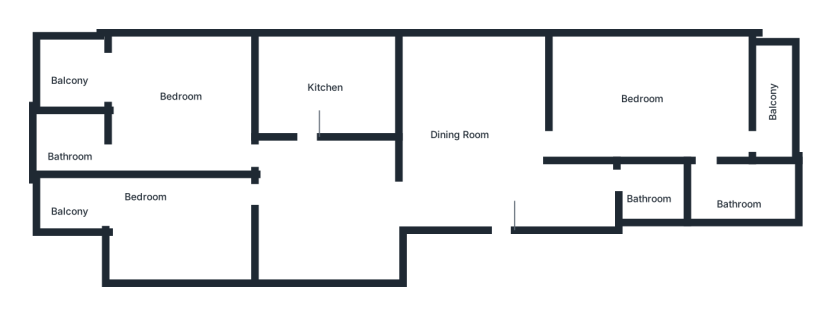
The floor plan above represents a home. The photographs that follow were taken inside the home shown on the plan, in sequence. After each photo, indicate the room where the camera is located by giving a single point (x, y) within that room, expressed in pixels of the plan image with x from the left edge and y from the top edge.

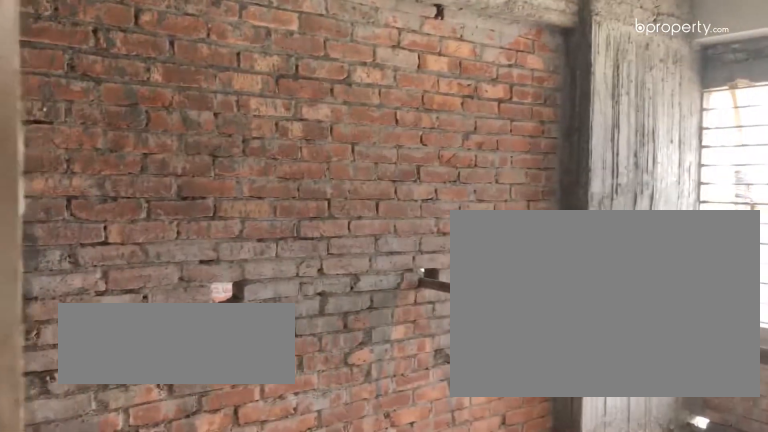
(170, 223)
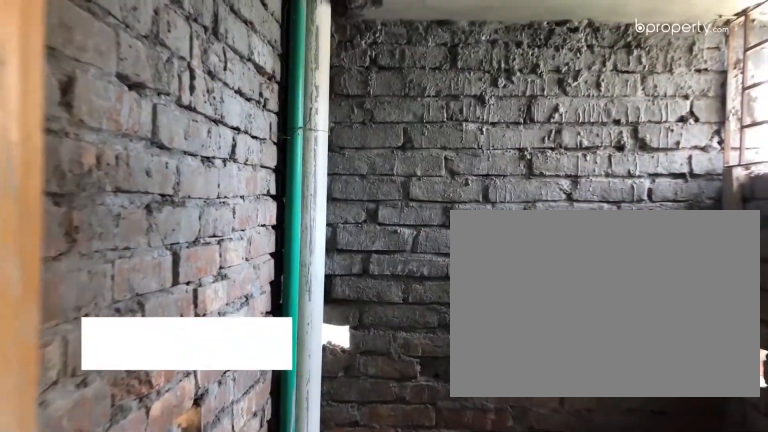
(86, 152)
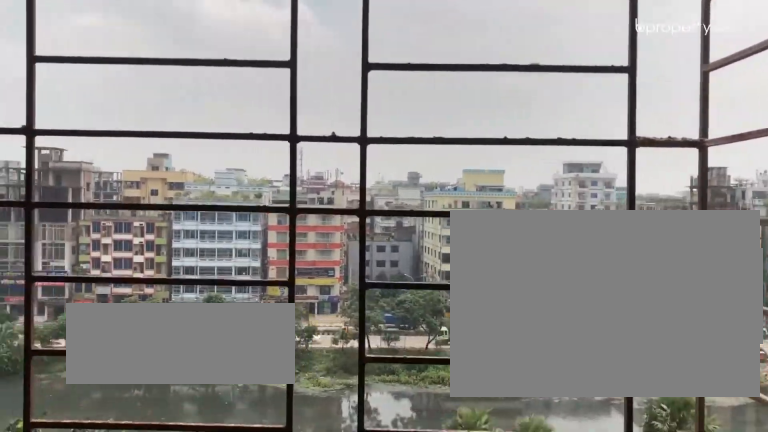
(770, 135)
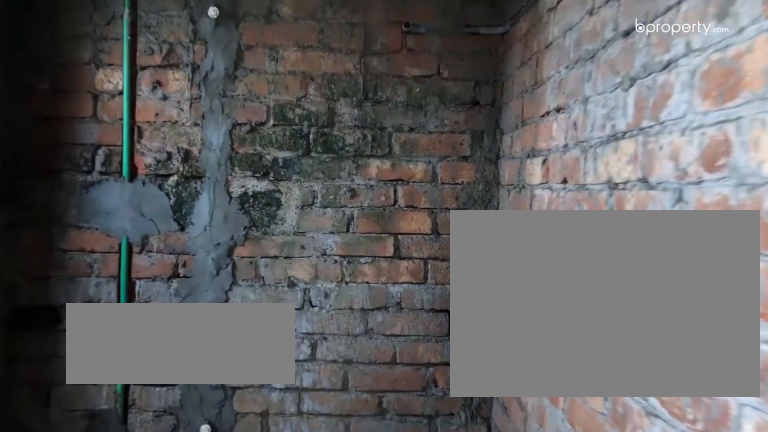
(721, 193)
